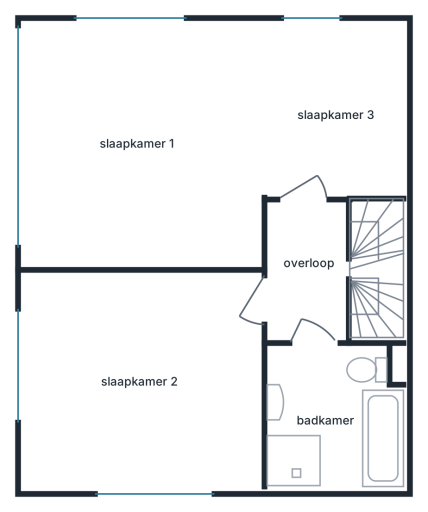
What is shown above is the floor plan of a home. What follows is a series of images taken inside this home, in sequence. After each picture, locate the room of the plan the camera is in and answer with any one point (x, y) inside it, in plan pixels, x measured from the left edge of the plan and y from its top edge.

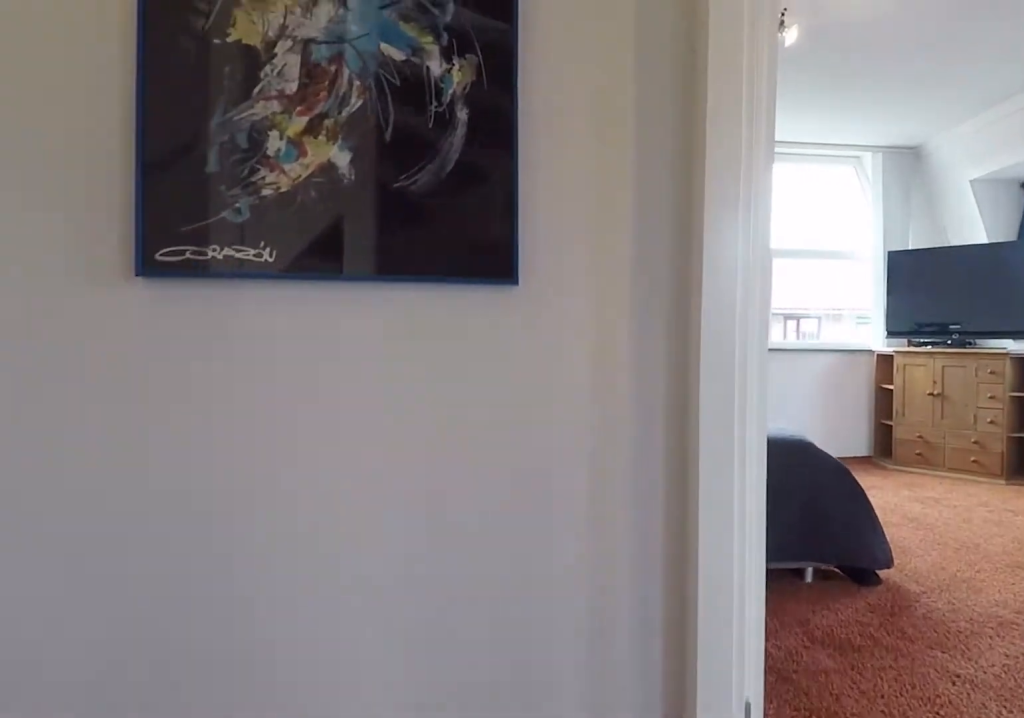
(308, 271)
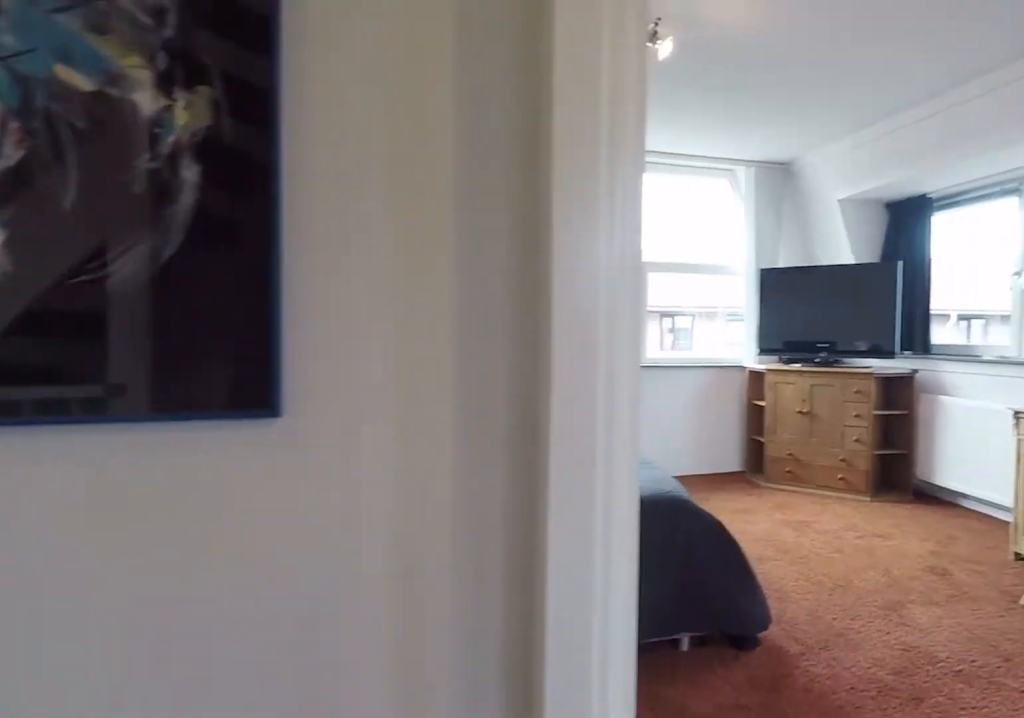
(308, 271)
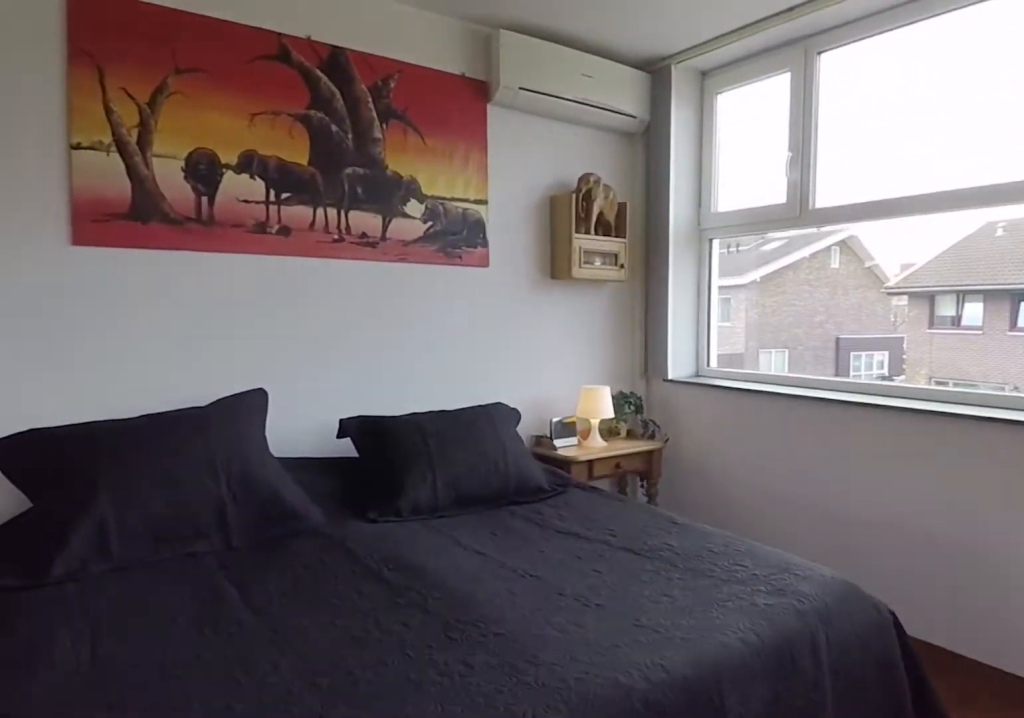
(310, 111)
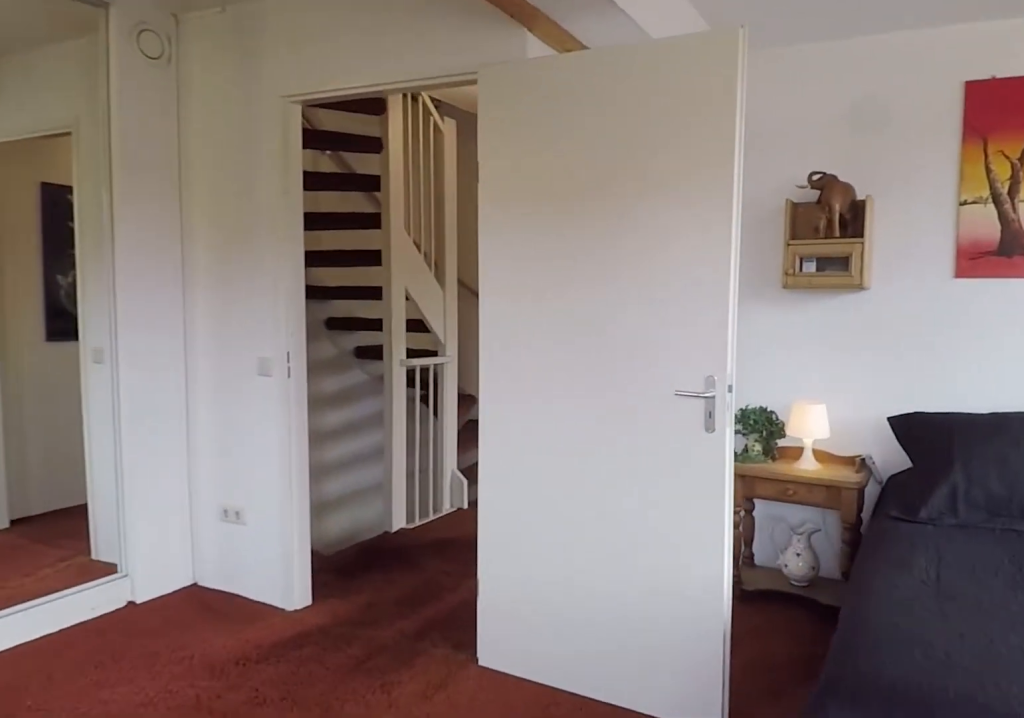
(310, 111)
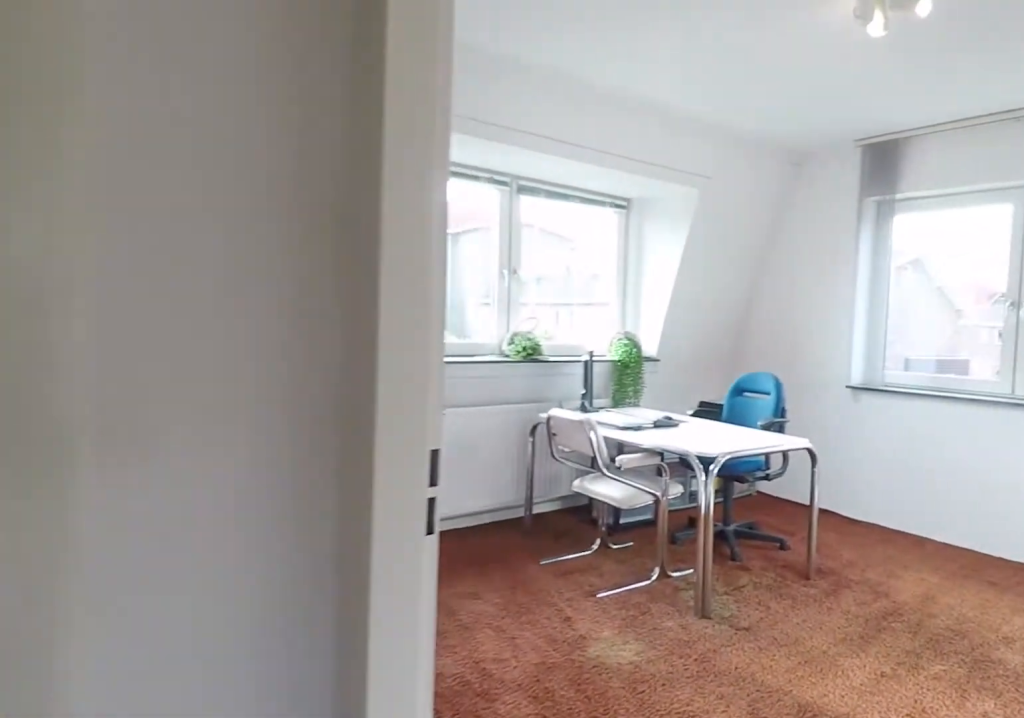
(308, 271)
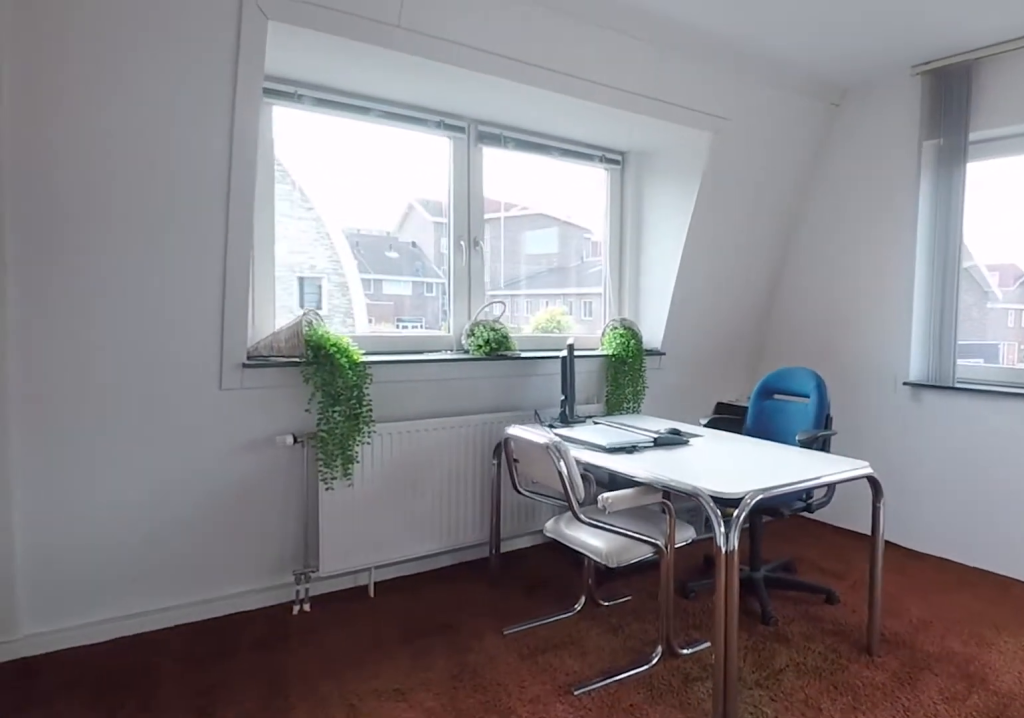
(132, 435)
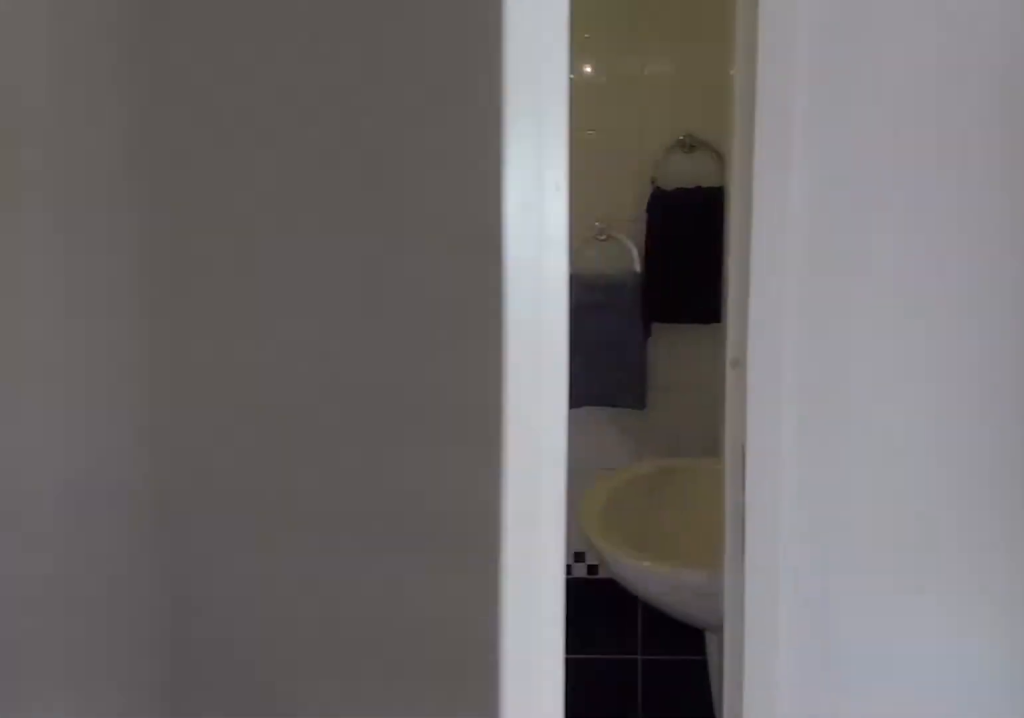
(308, 271)
